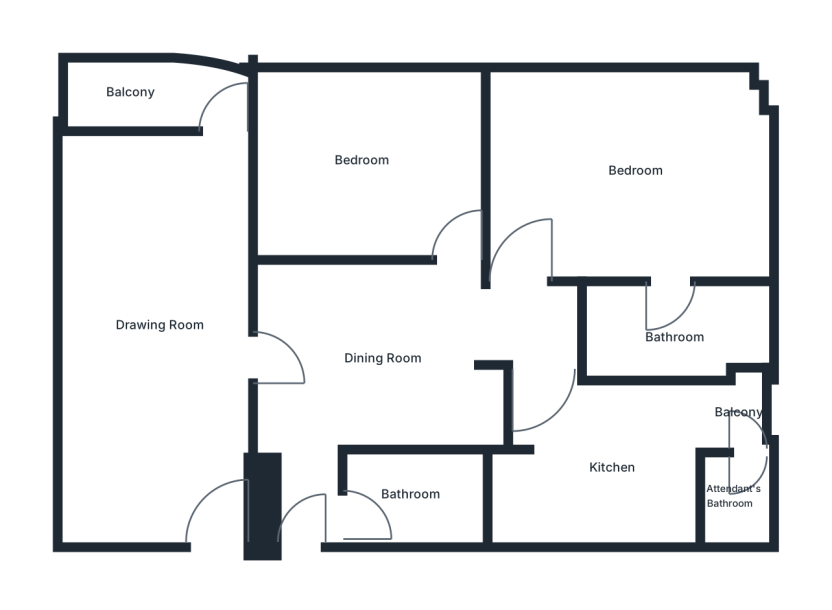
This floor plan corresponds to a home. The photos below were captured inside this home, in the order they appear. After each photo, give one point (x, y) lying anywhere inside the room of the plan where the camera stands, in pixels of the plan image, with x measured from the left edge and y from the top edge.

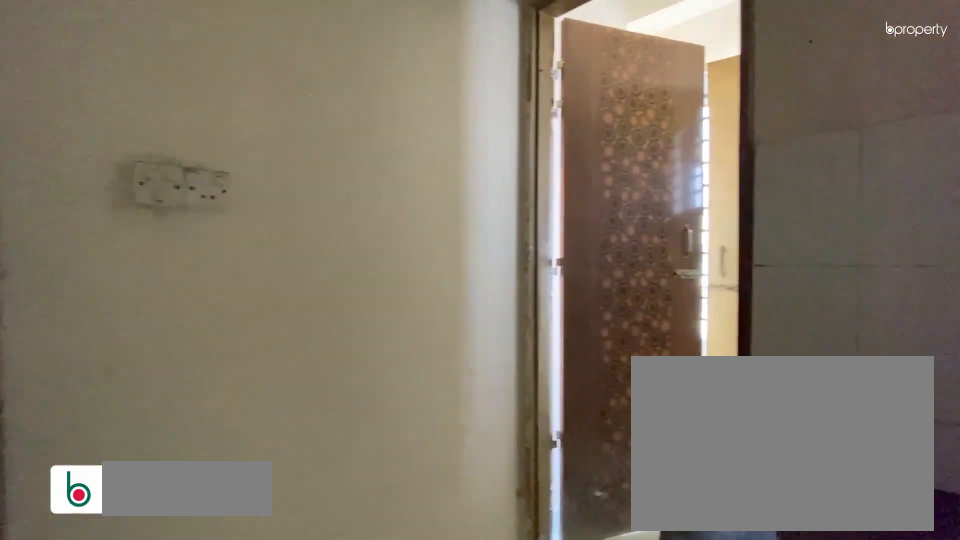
(599, 466)
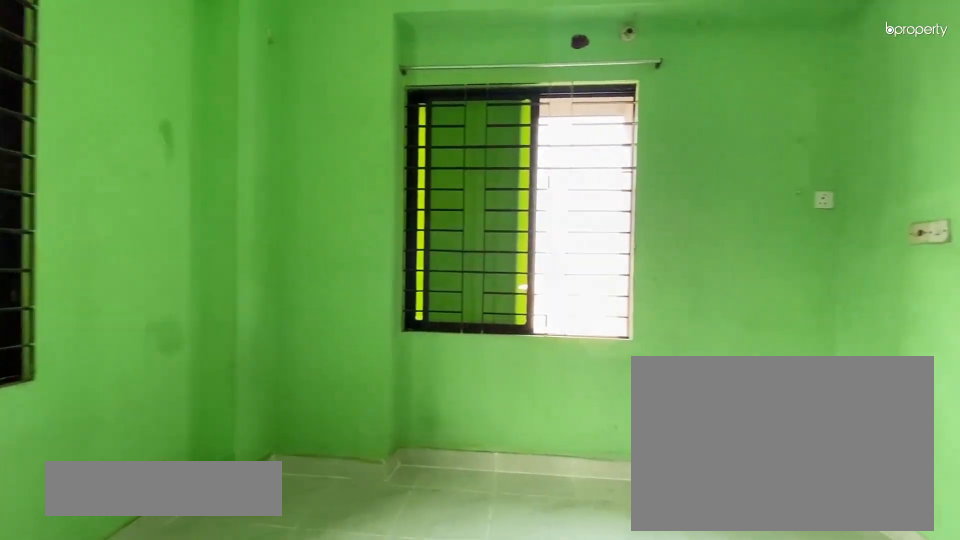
(631, 187)
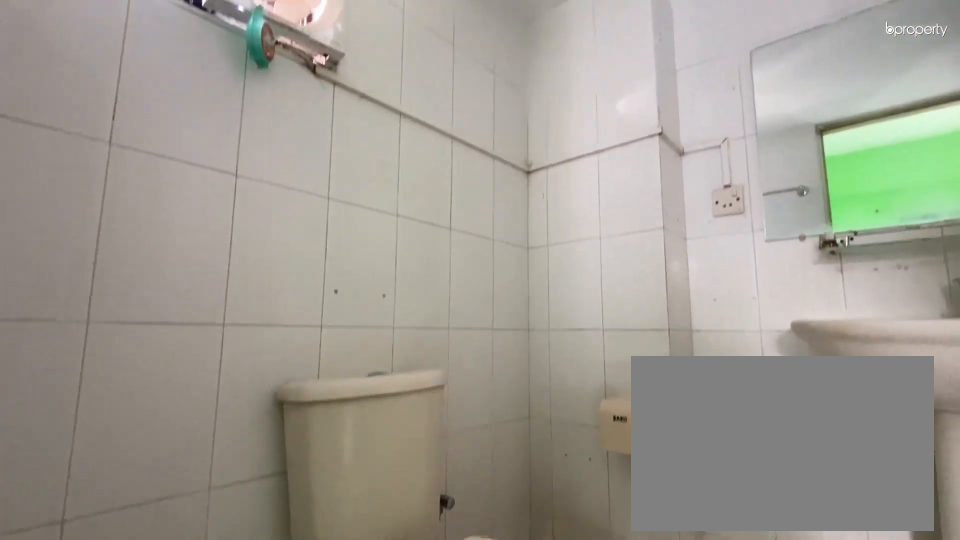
(668, 326)
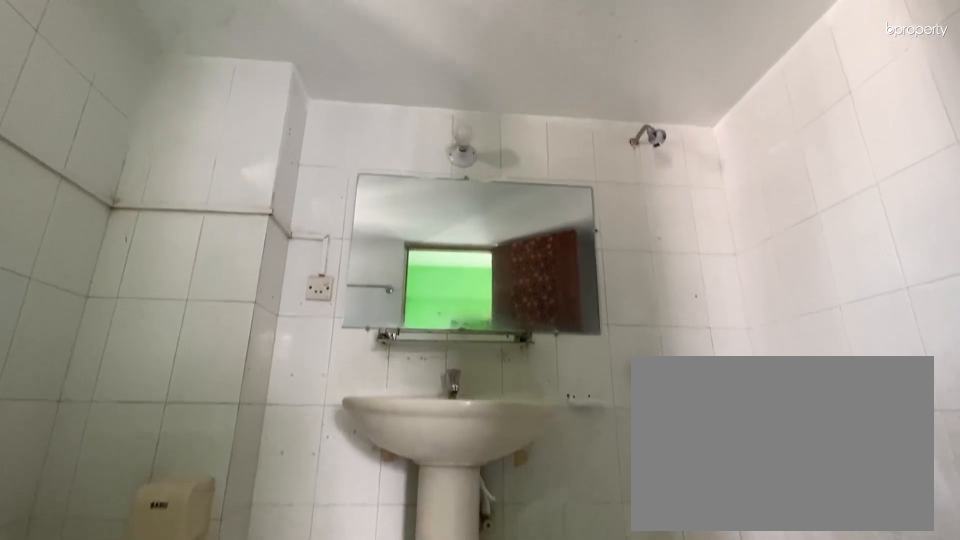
(668, 326)
